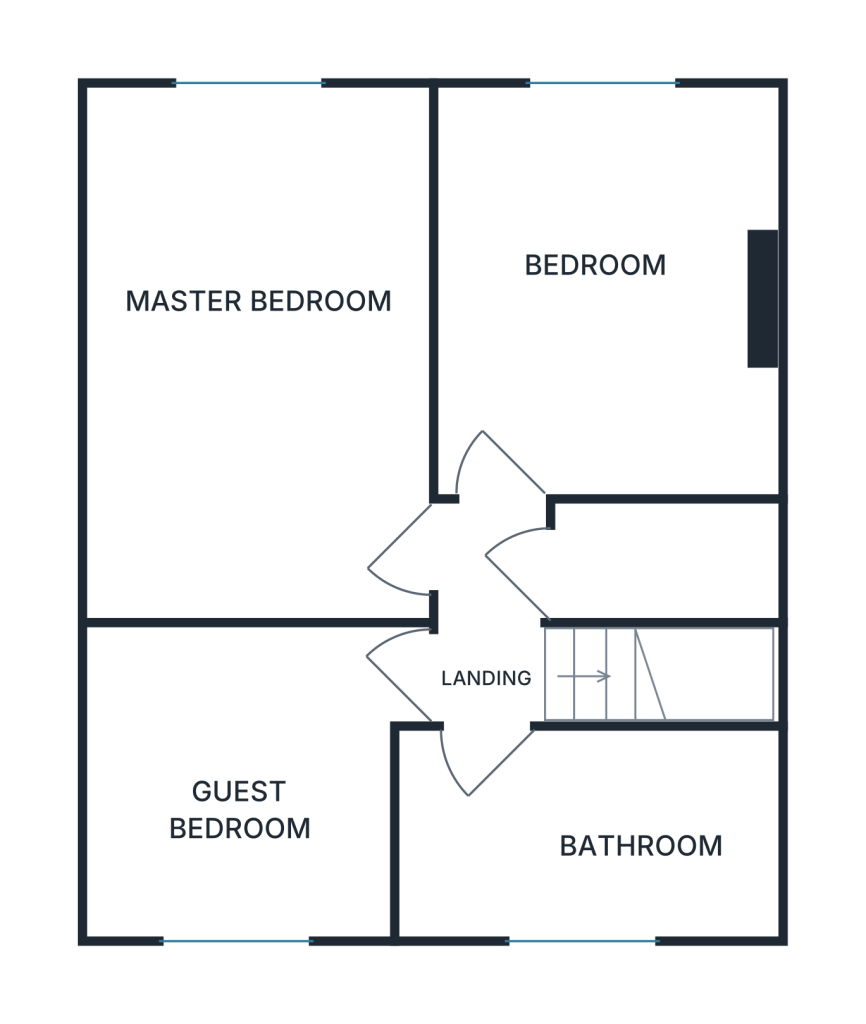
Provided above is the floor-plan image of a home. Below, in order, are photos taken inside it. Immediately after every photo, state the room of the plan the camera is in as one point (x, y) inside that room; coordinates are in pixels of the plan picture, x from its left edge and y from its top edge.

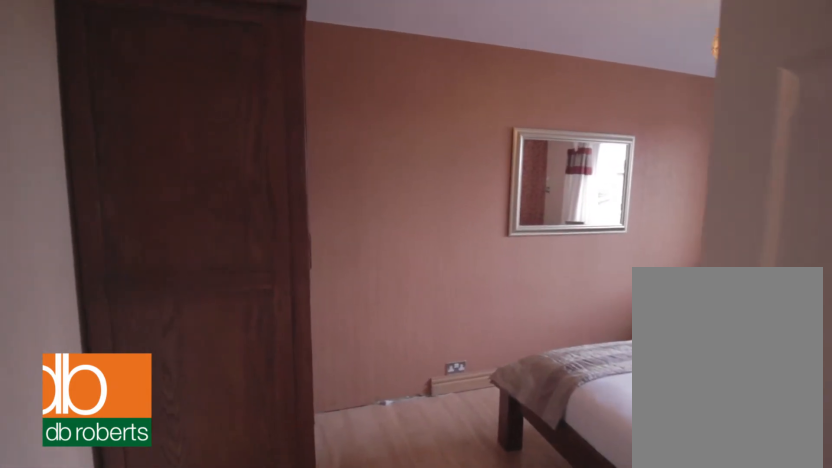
(259, 351)
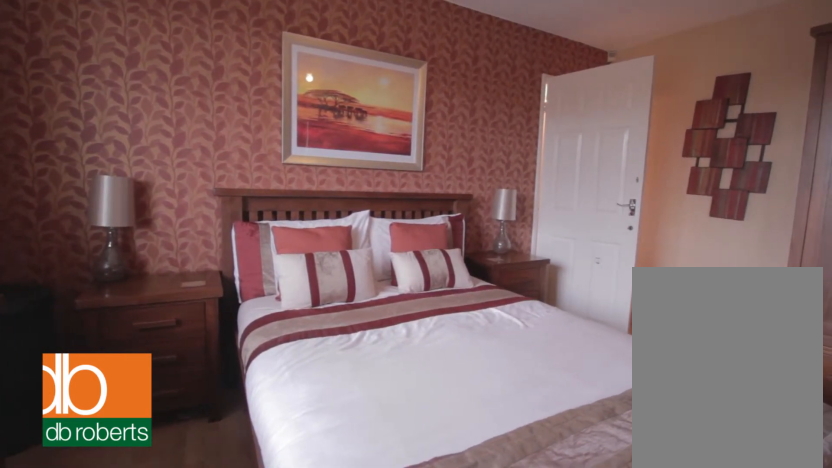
(259, 356)
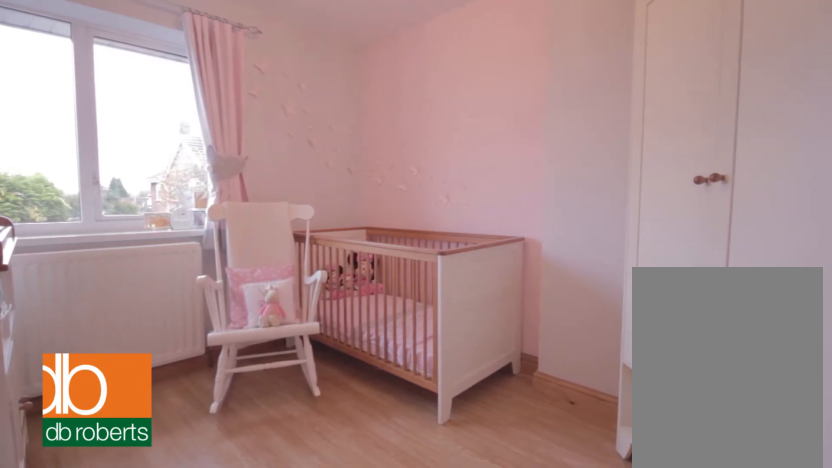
(603, 296)
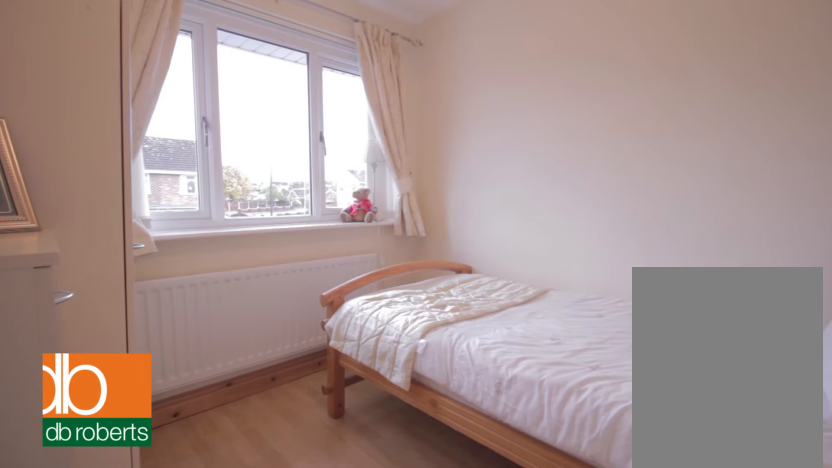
(247, 773)
